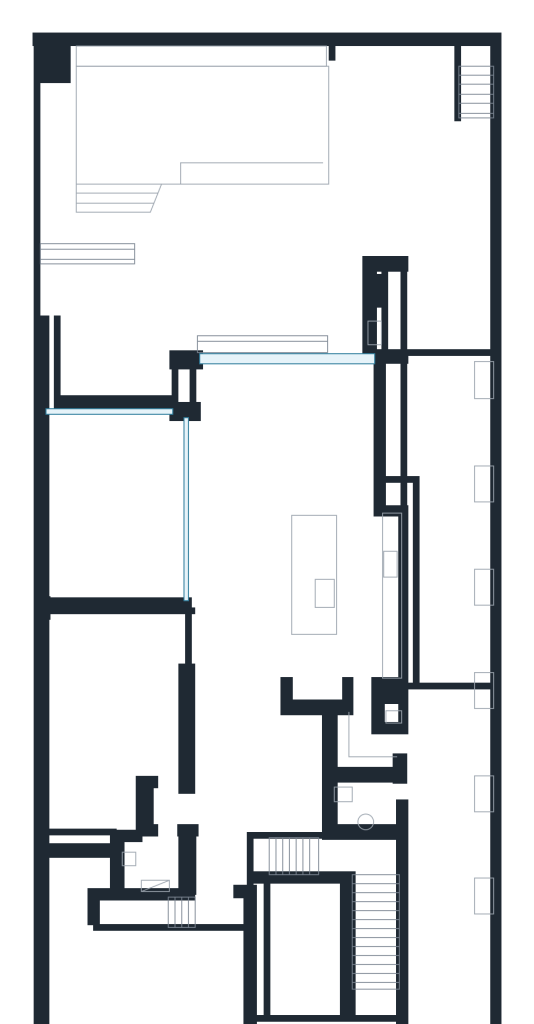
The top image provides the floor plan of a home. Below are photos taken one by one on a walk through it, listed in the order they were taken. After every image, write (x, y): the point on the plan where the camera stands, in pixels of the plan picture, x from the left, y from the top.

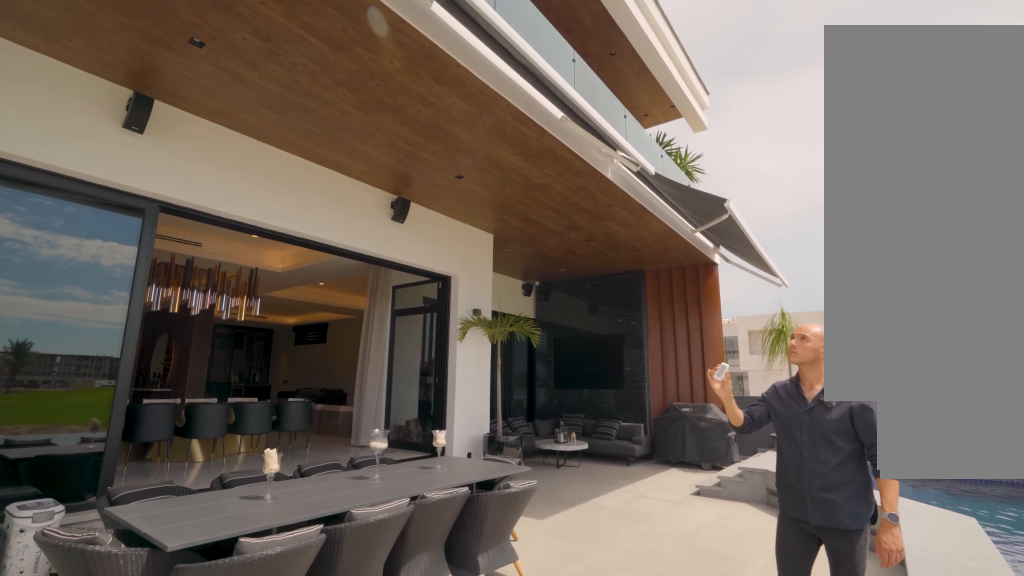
(349, 264)
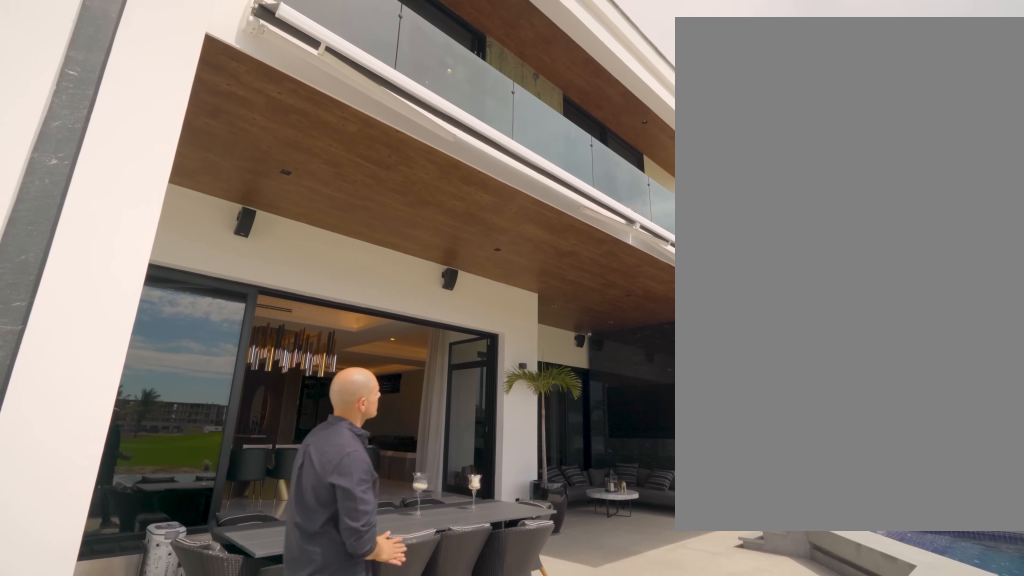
(349, 264)
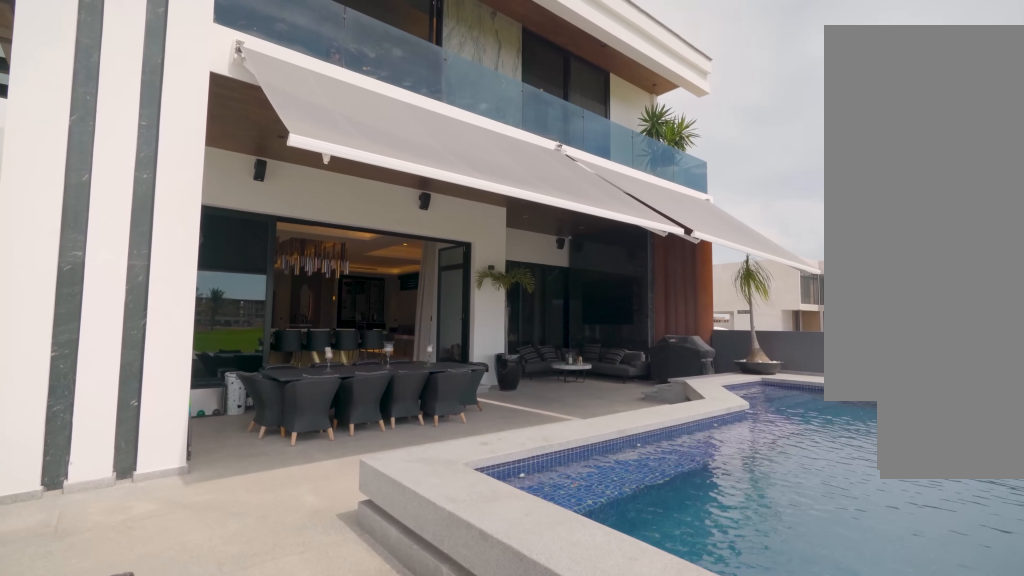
(372, 174)
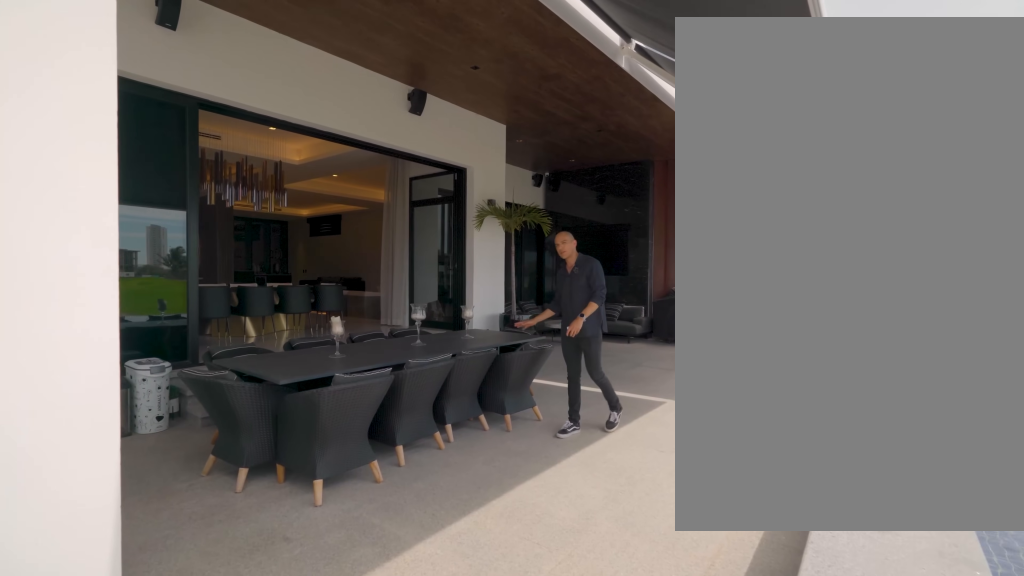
(372, 174)
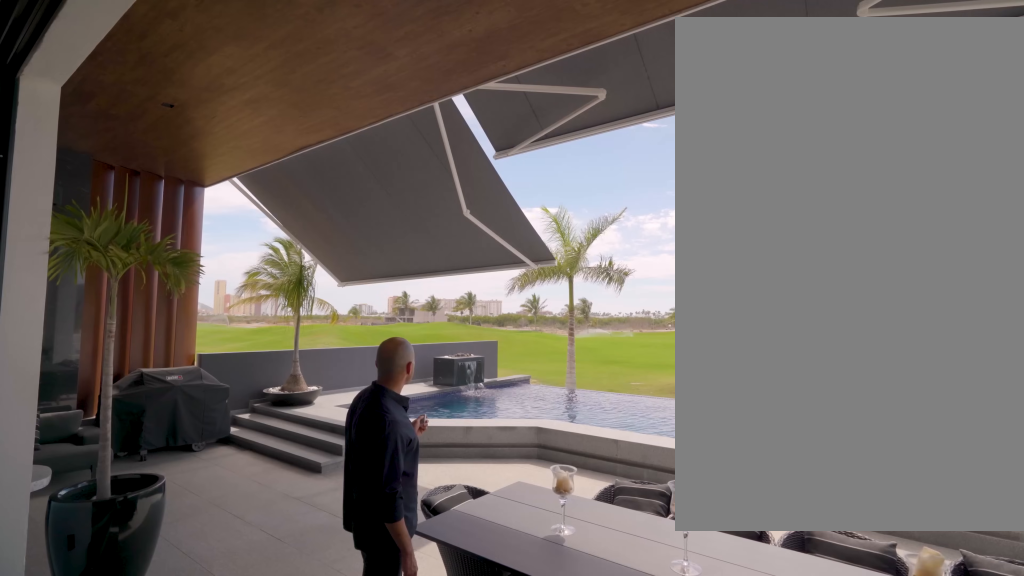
(266, 357)
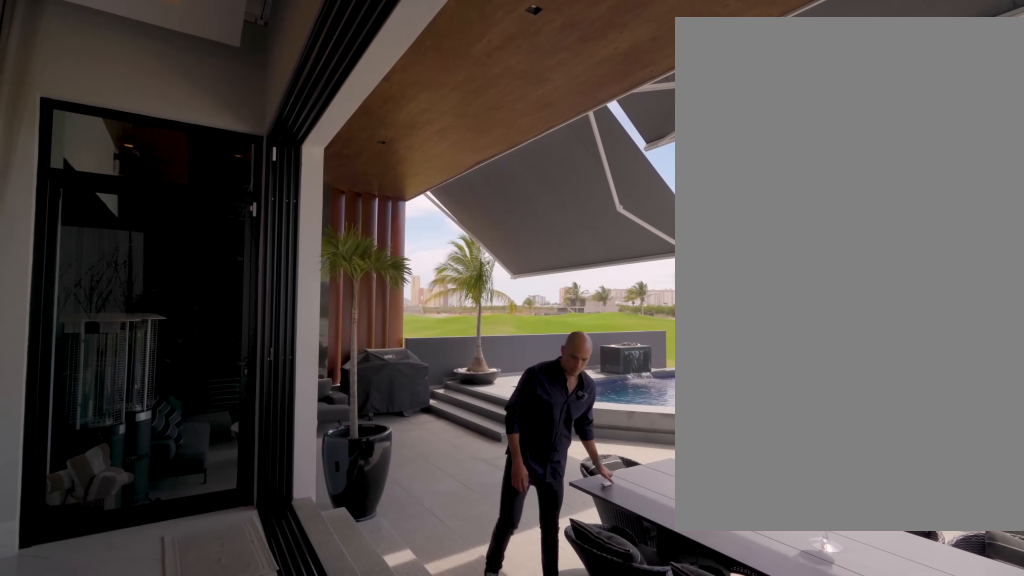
(330, 404)
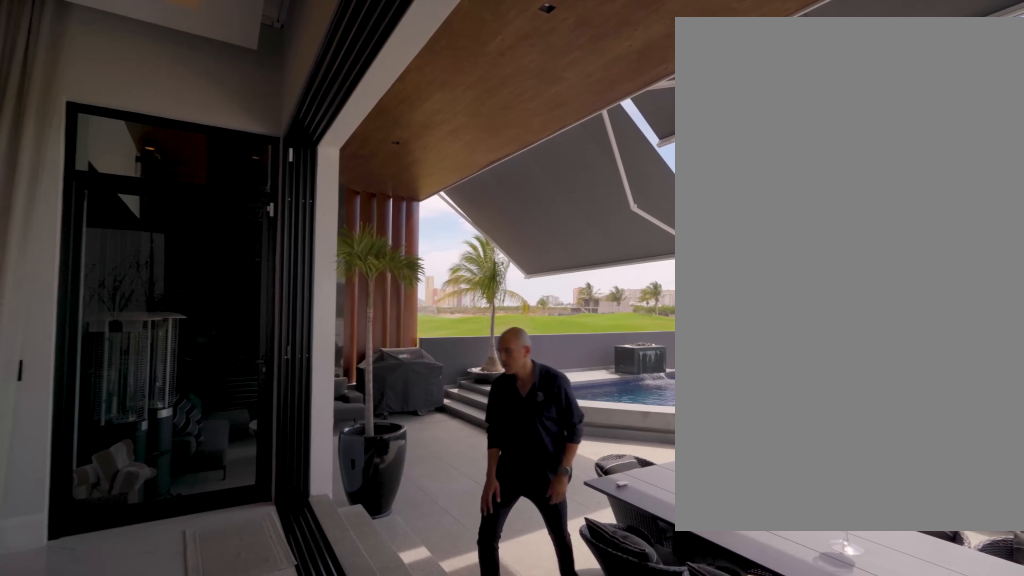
(338, 424)
